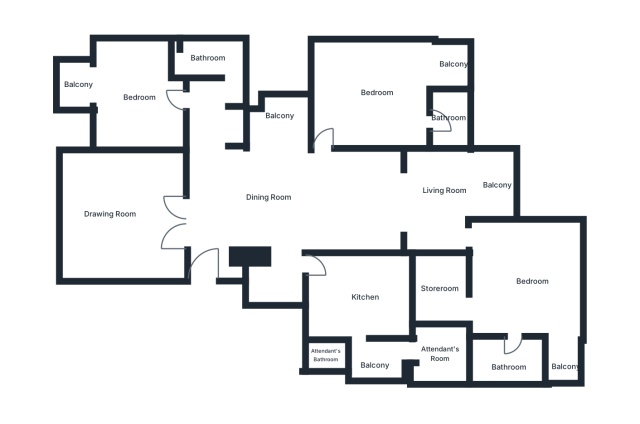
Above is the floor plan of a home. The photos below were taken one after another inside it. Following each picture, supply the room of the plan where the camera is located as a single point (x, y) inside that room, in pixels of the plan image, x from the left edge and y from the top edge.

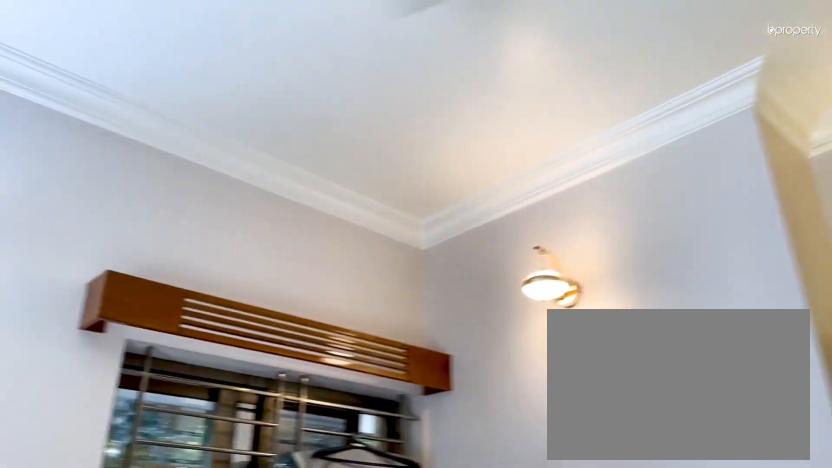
(139, 91)
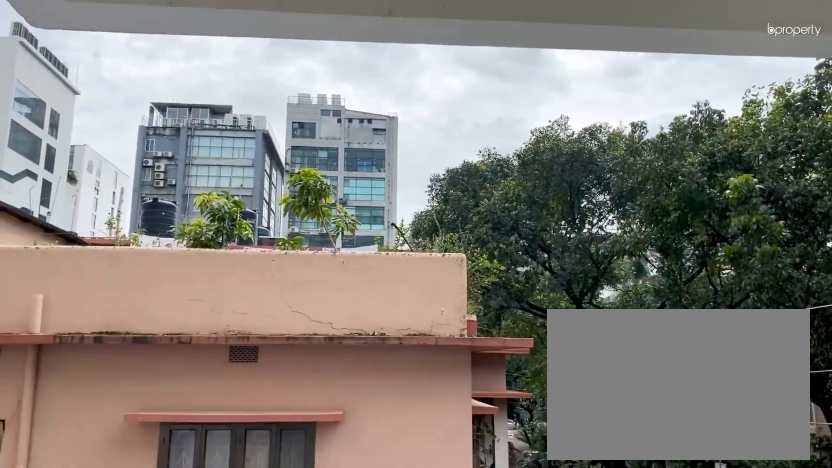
(75, 88)
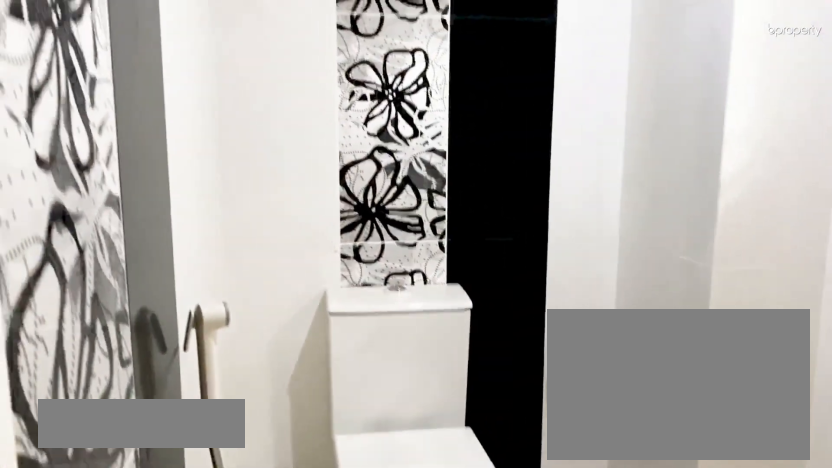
(204, 55)
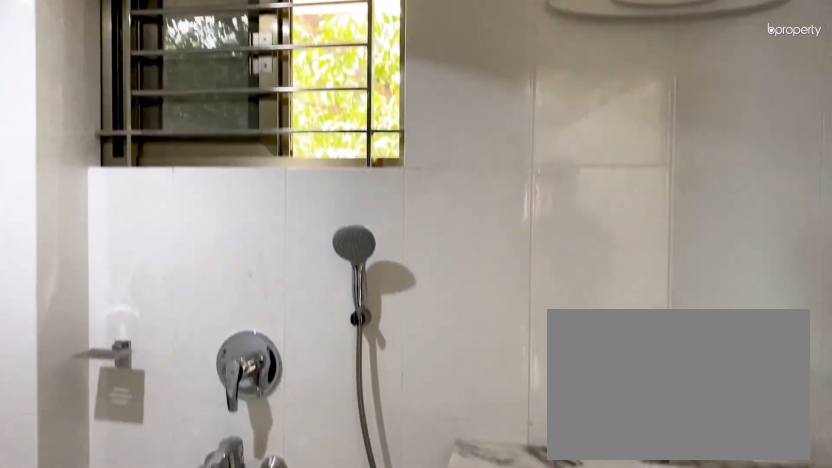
(204, 55)
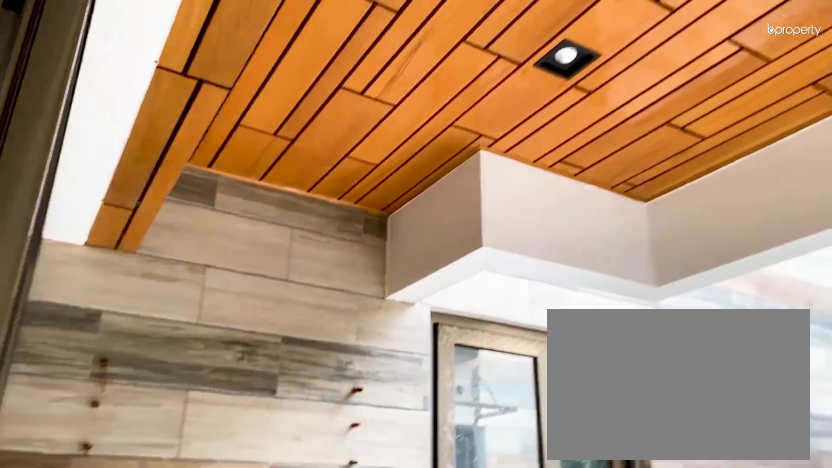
(275, 111)
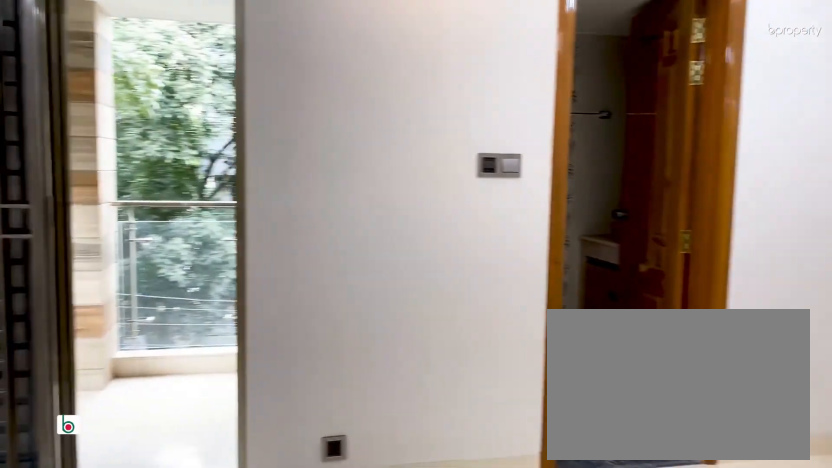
(378, 95)
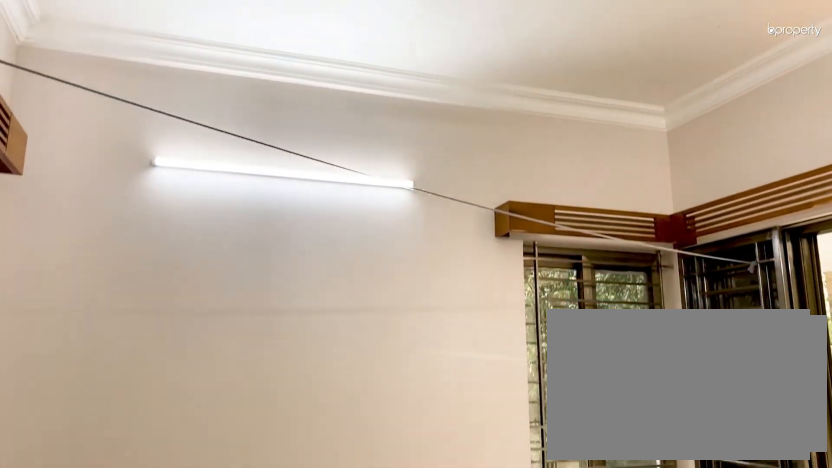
(379, 95)
